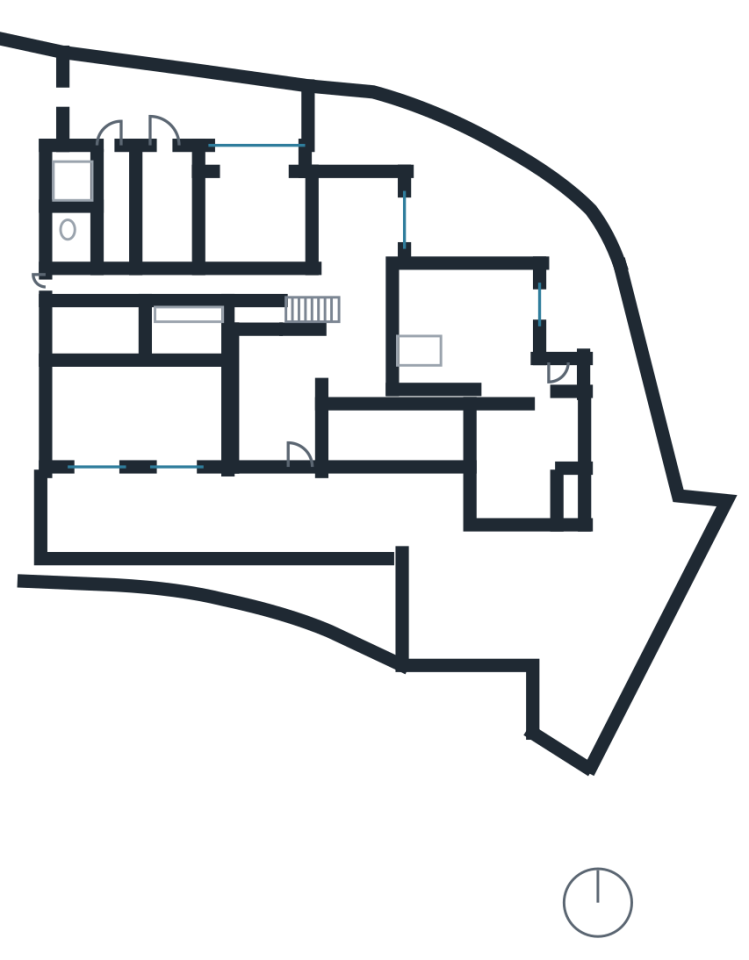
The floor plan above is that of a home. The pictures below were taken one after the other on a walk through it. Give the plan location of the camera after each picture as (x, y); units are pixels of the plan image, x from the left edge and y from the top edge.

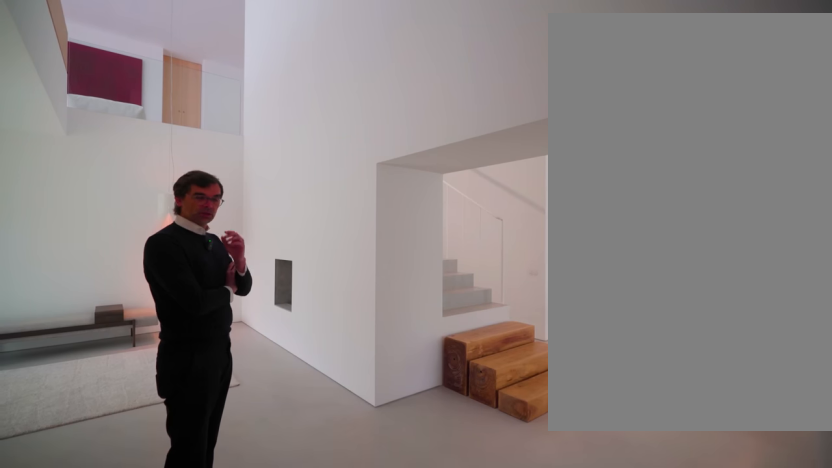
(373, 355)
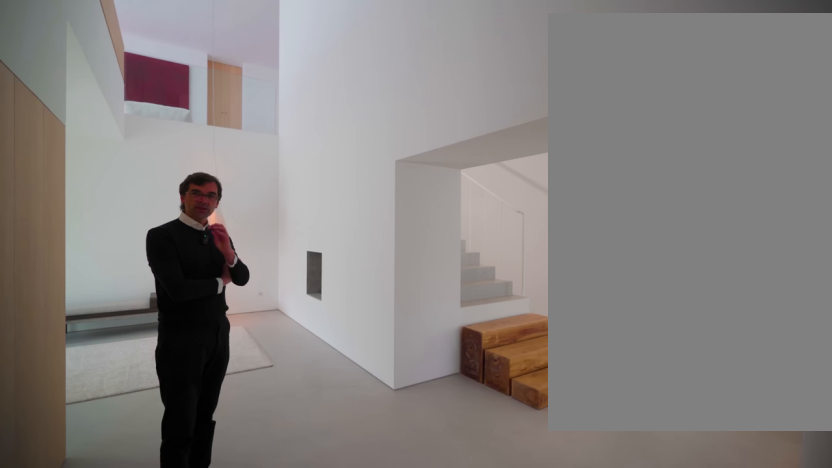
(374, 356)
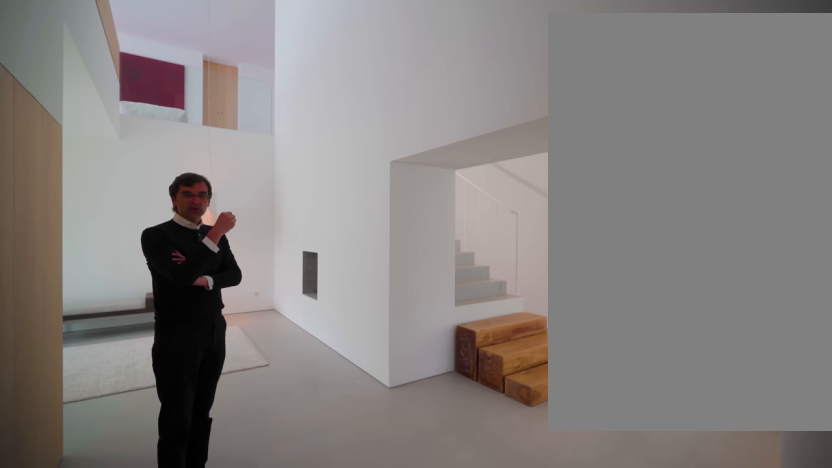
(374, 356)
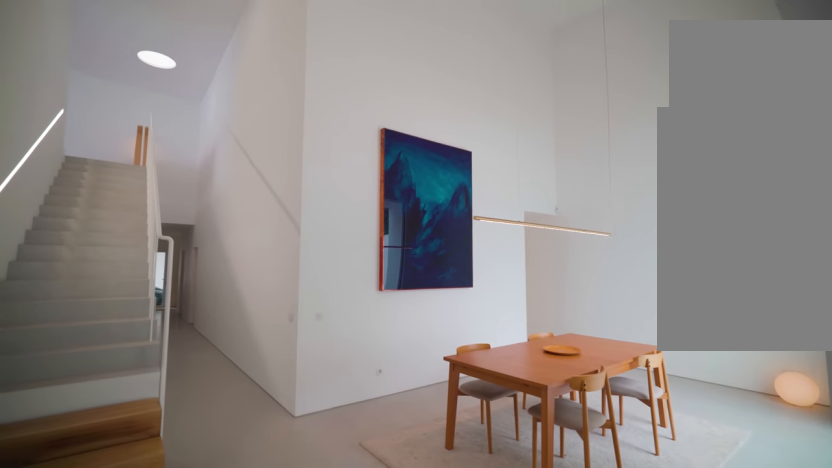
(376, 303)
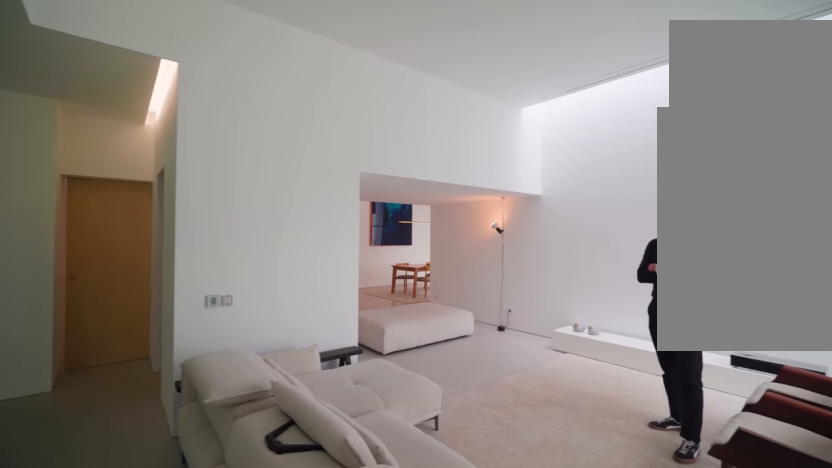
(476, 374)
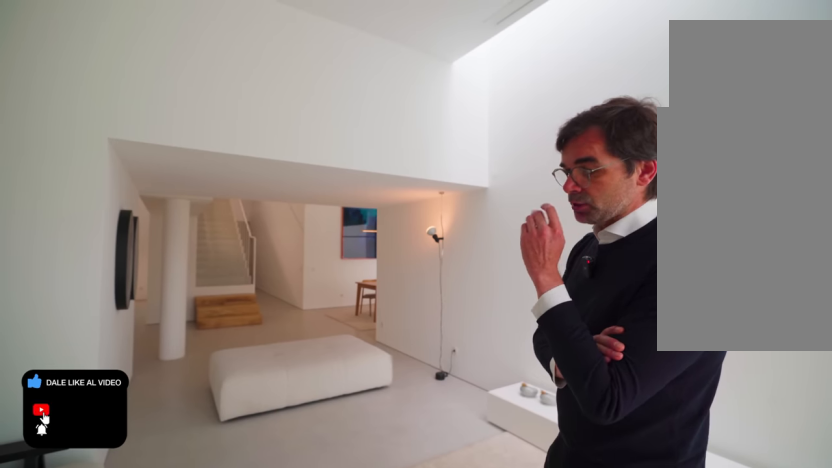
(515, 347)
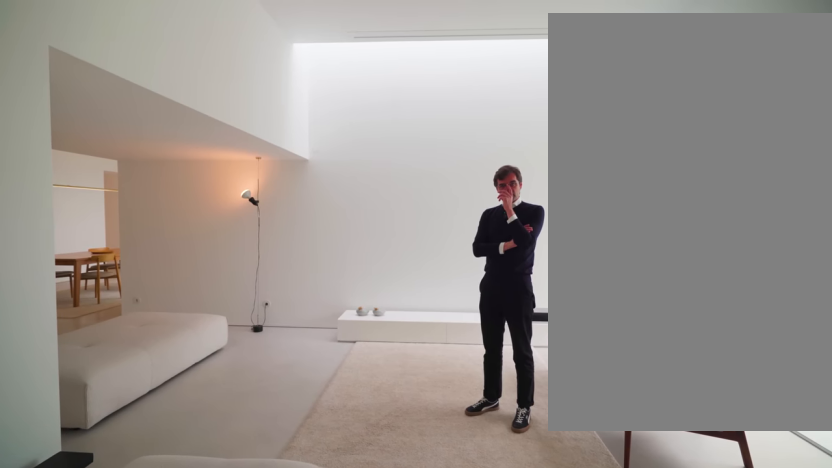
(495, 339)
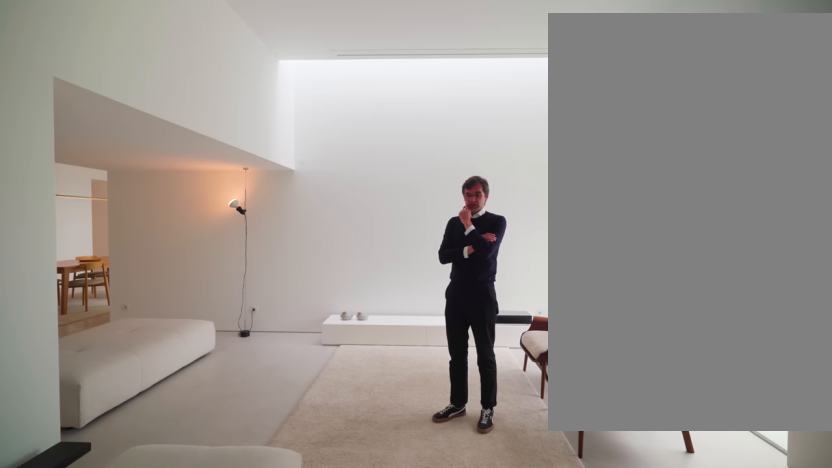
(495, 340)
